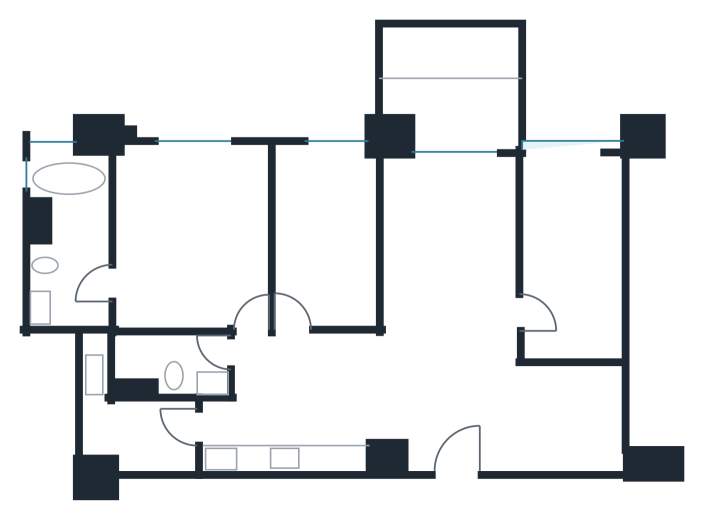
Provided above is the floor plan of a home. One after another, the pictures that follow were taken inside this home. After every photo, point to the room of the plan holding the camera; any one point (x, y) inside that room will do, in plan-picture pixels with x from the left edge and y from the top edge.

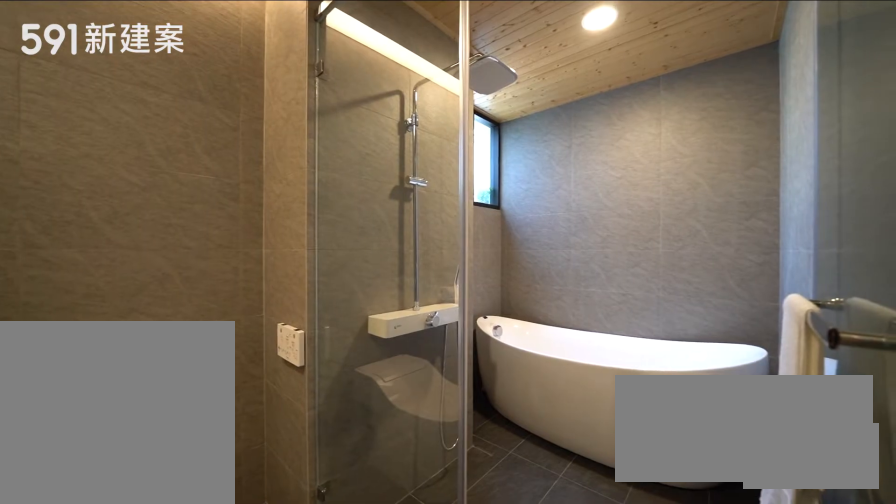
(67, 240)
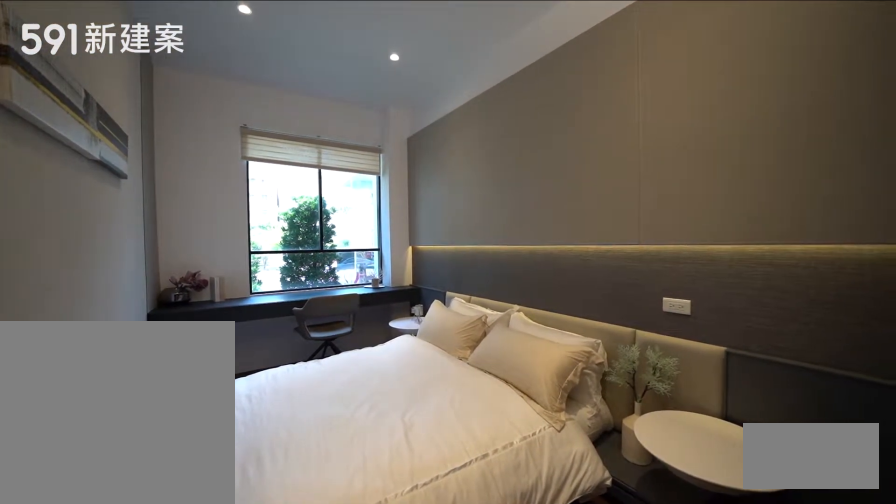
(329, 235)
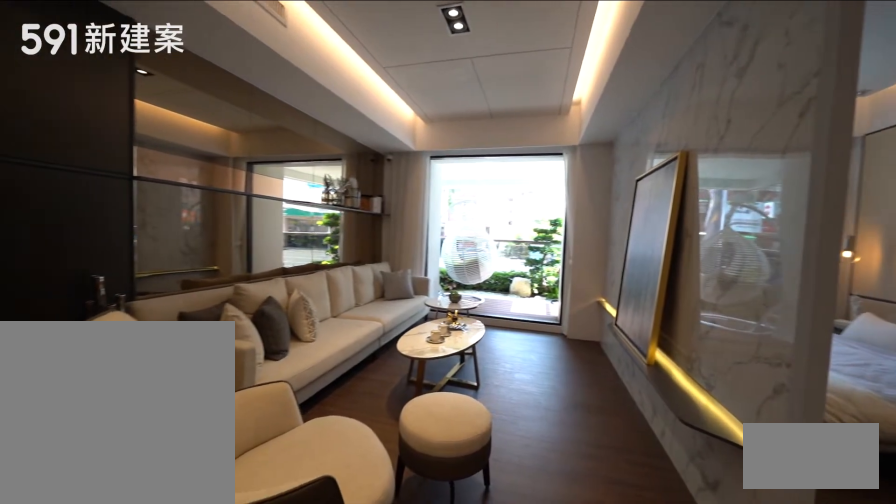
(450, 240)
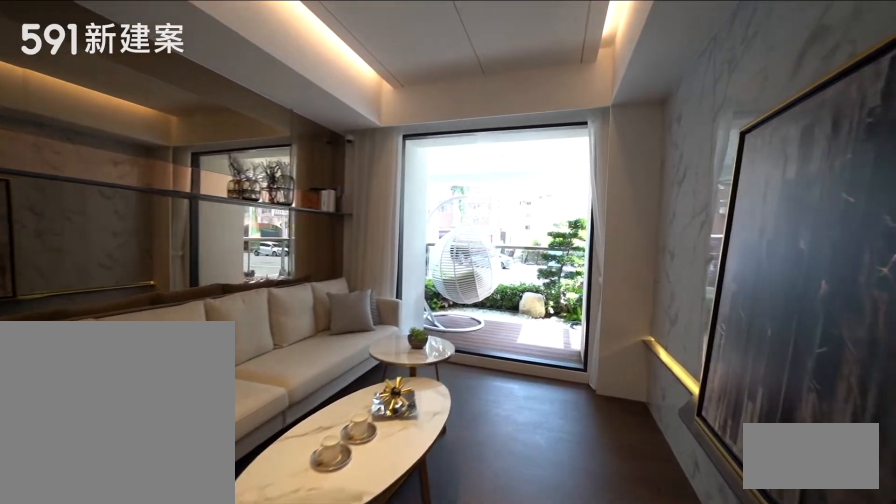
(450, 240)
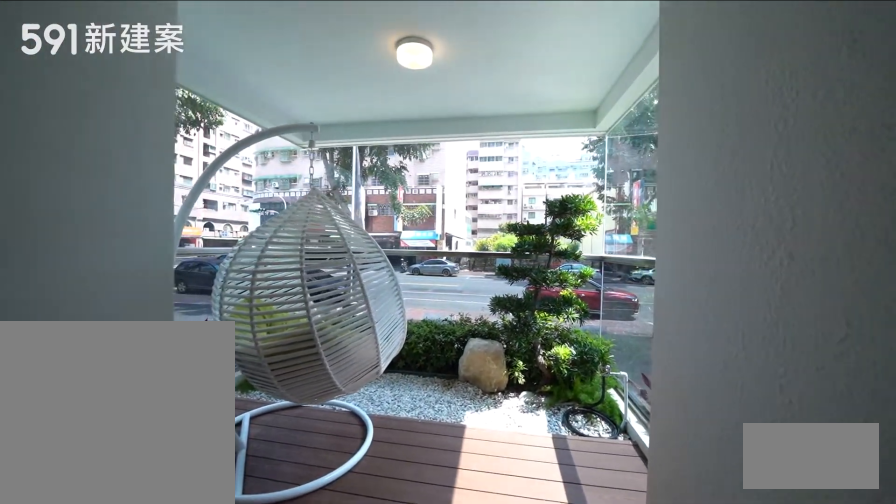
(452, 81)
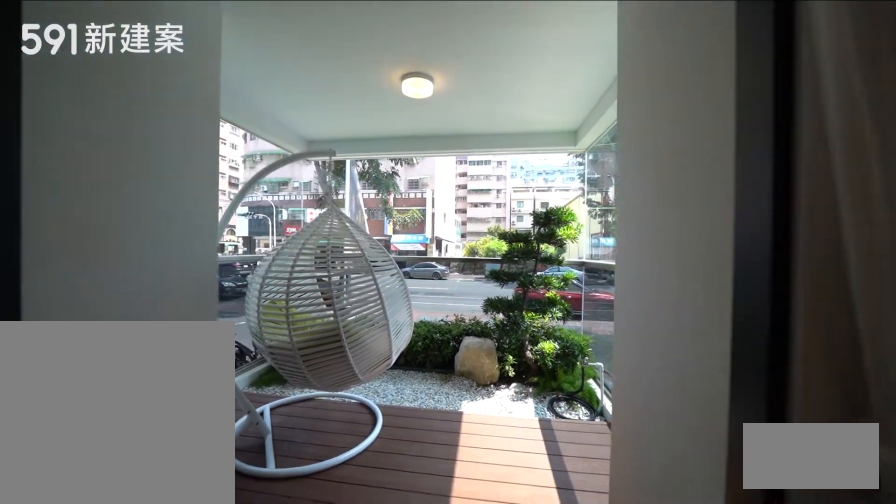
(452, 81)
